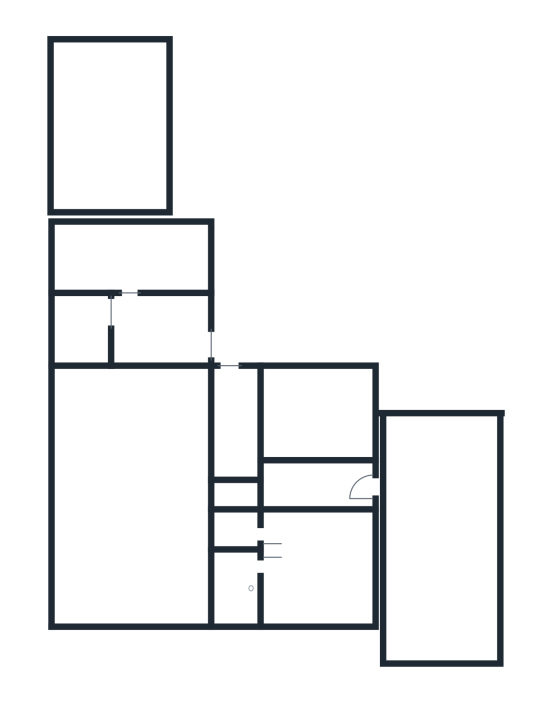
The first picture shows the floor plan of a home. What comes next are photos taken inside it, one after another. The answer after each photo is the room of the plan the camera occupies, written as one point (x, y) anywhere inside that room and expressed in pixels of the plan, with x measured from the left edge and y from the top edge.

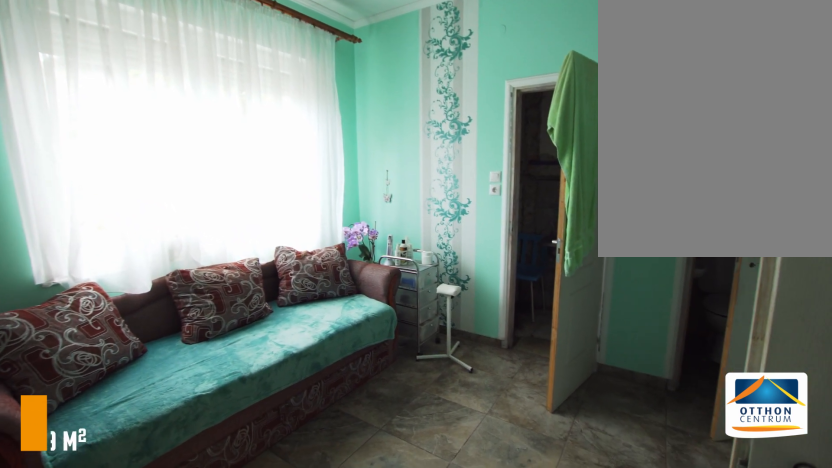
(313, 572)
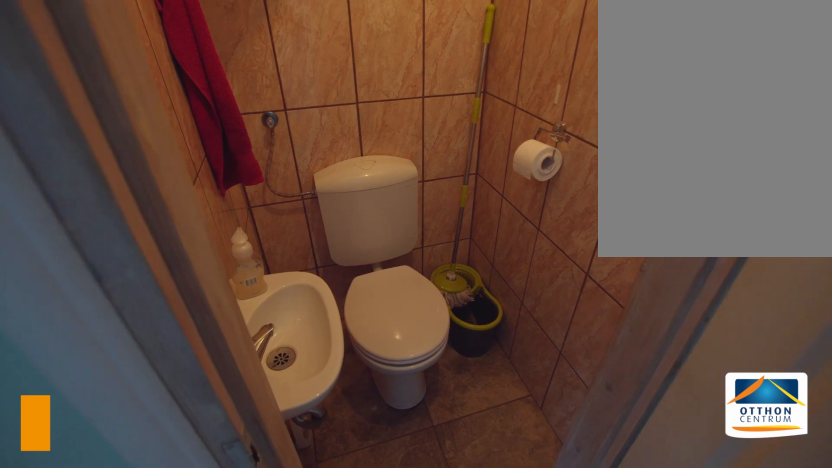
(233, 529)
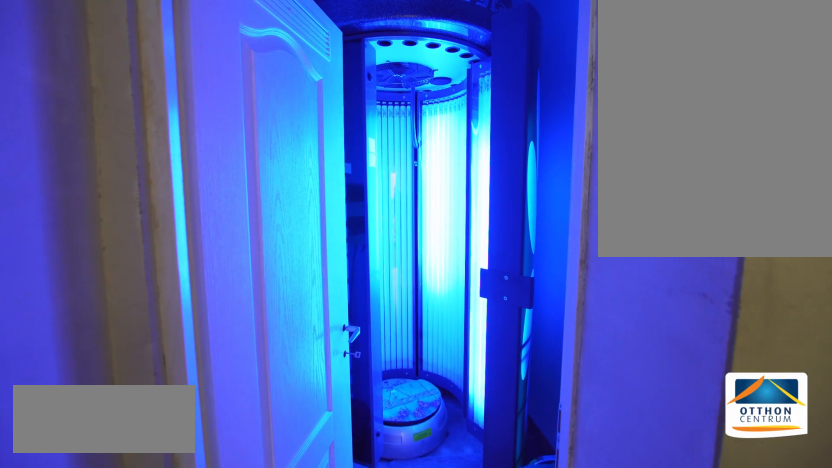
(233, 493)
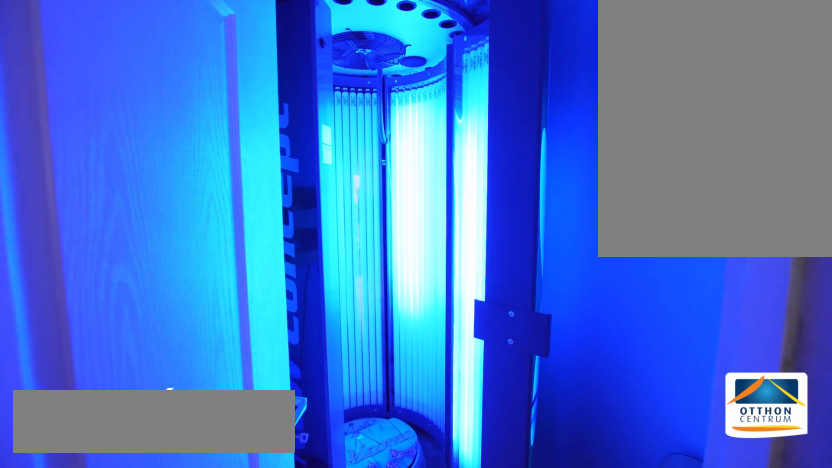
(233, 493)
